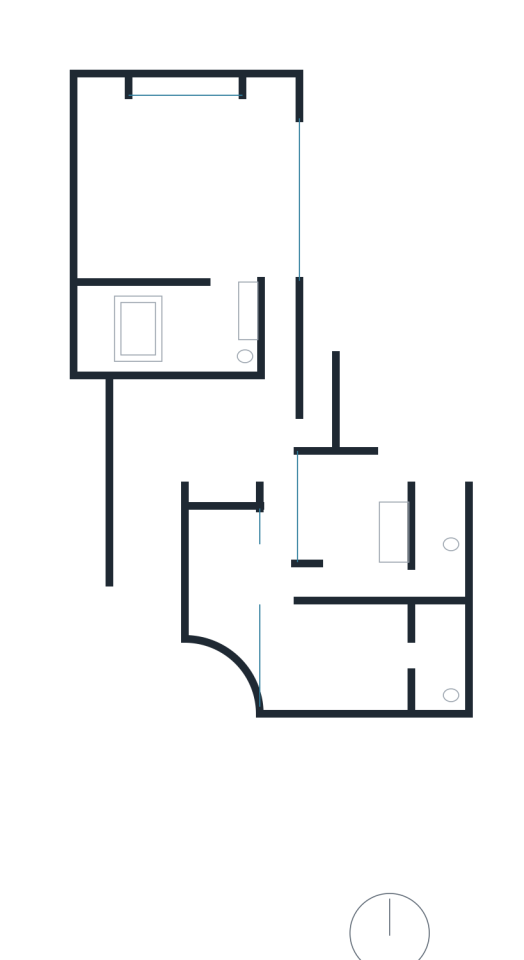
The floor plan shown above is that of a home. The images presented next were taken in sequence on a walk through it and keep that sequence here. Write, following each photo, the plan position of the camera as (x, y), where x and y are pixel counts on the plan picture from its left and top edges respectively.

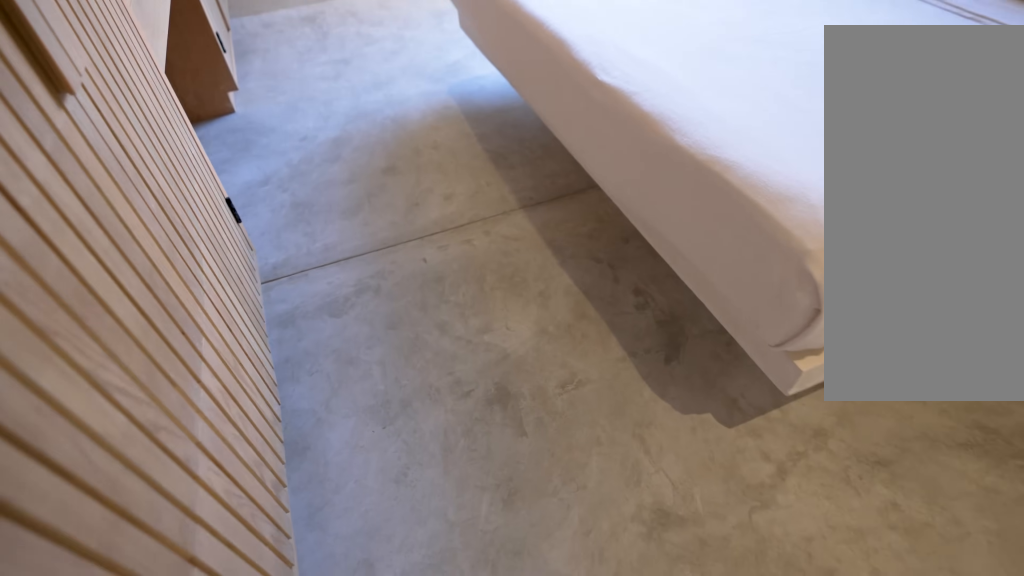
(290, 600)
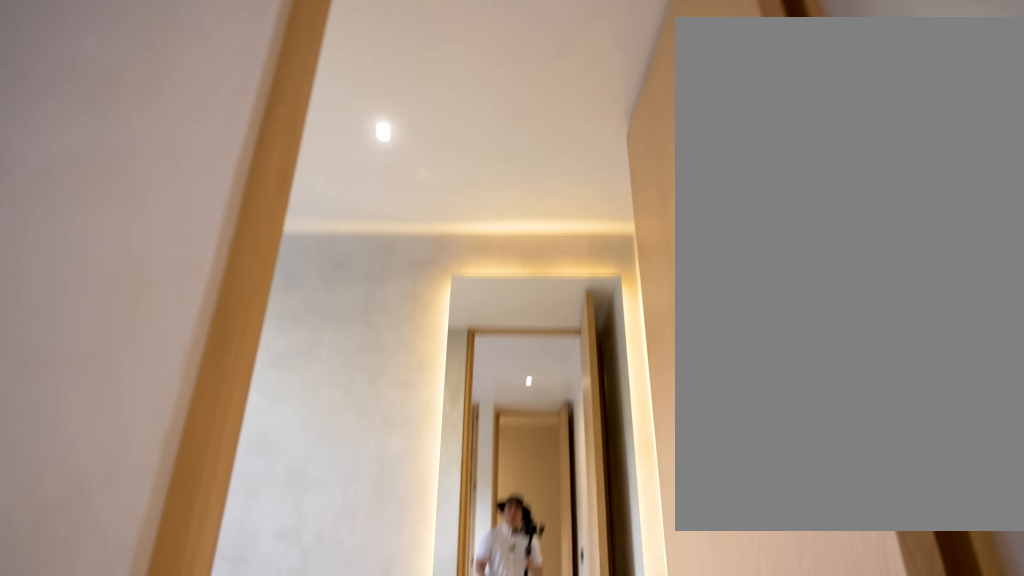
(418, 591)
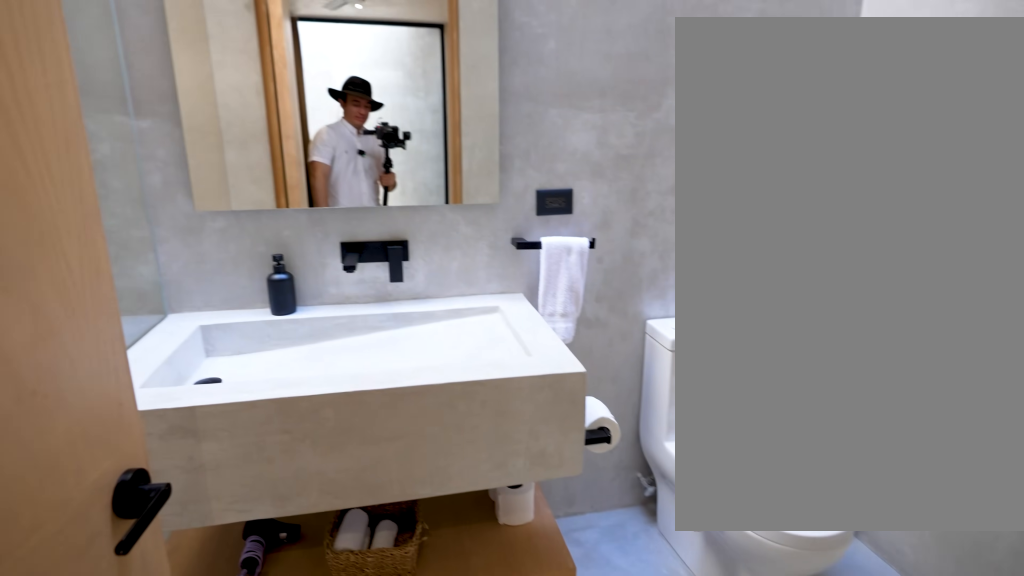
(396, 674)
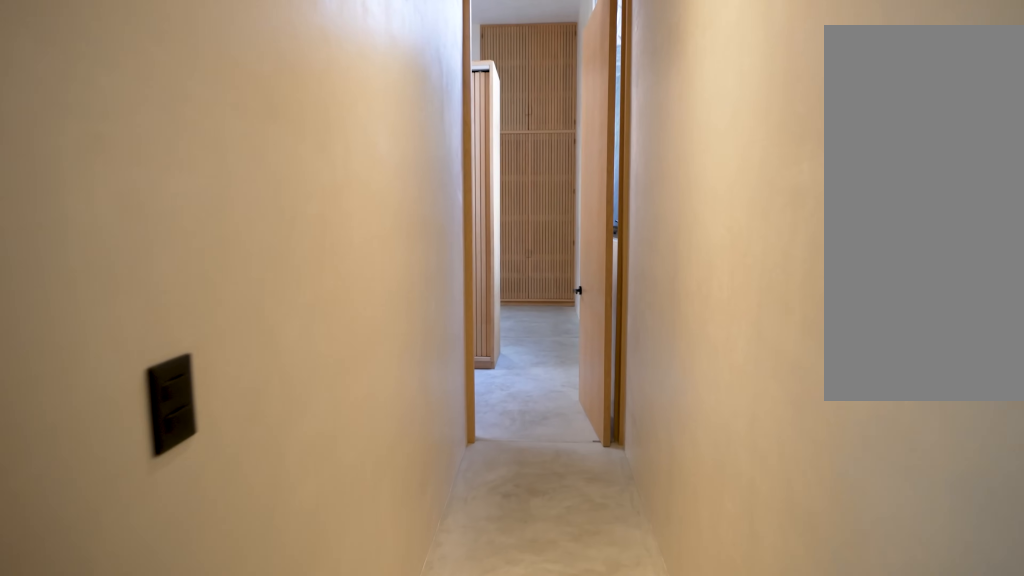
(282, 438)
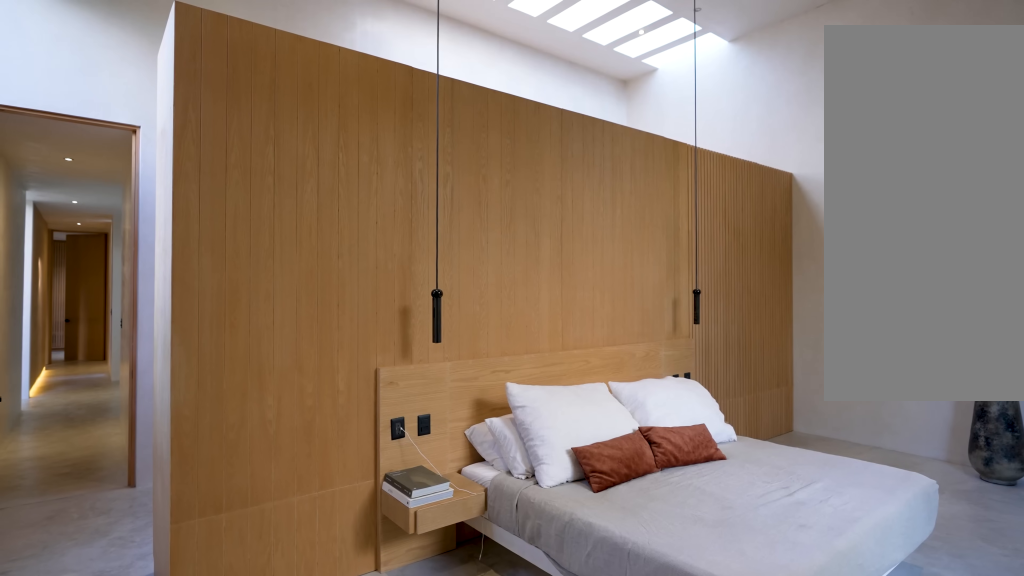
(270, 115)
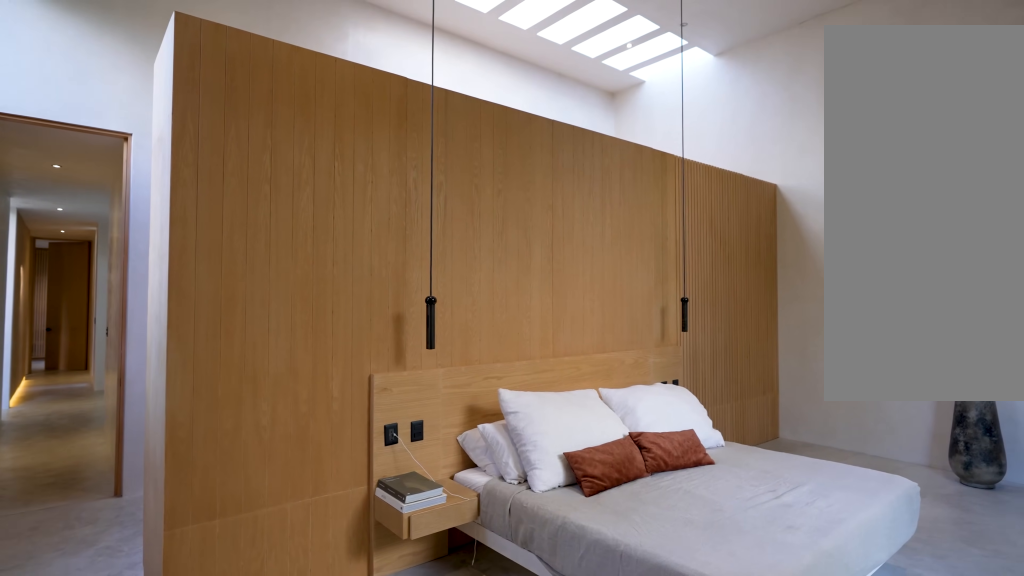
(273, 115)
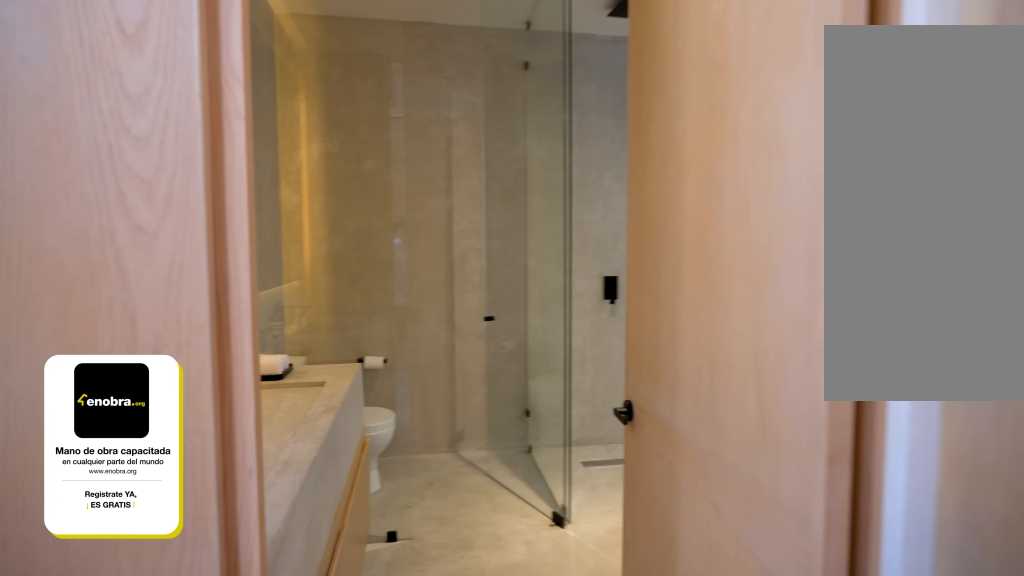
(232, 283)
